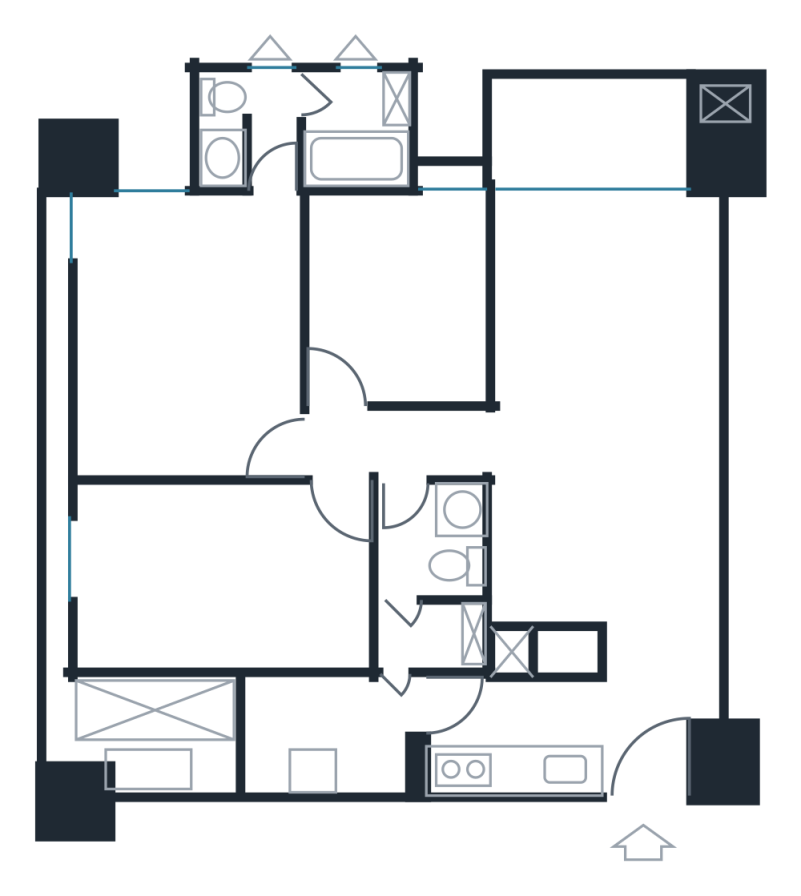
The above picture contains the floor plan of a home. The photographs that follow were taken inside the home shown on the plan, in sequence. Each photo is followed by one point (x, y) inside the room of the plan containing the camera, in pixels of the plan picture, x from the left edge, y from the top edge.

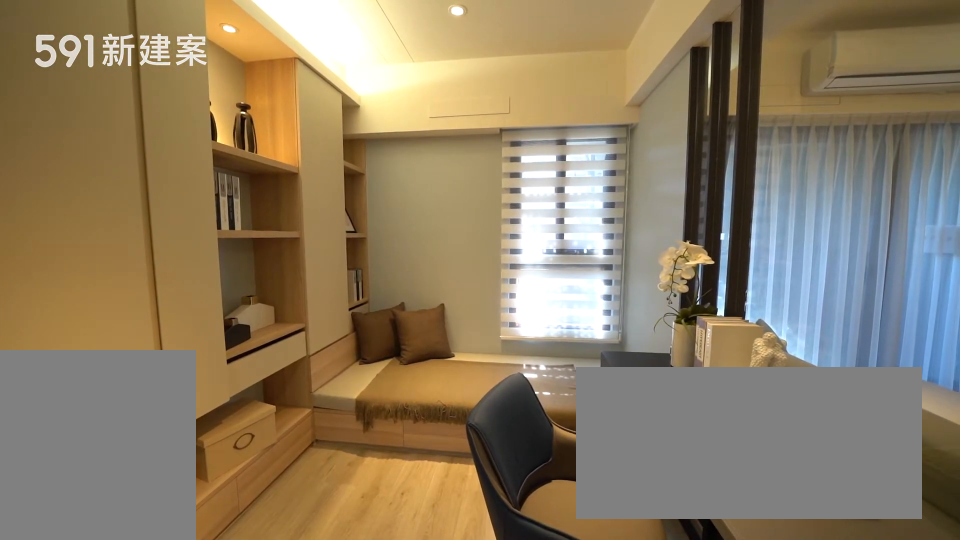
(393, 292)
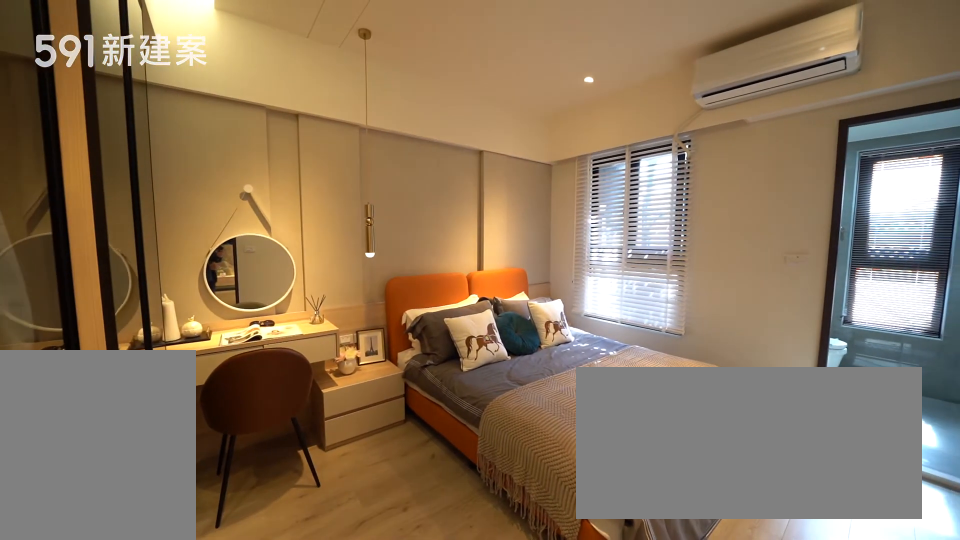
(184, 326)
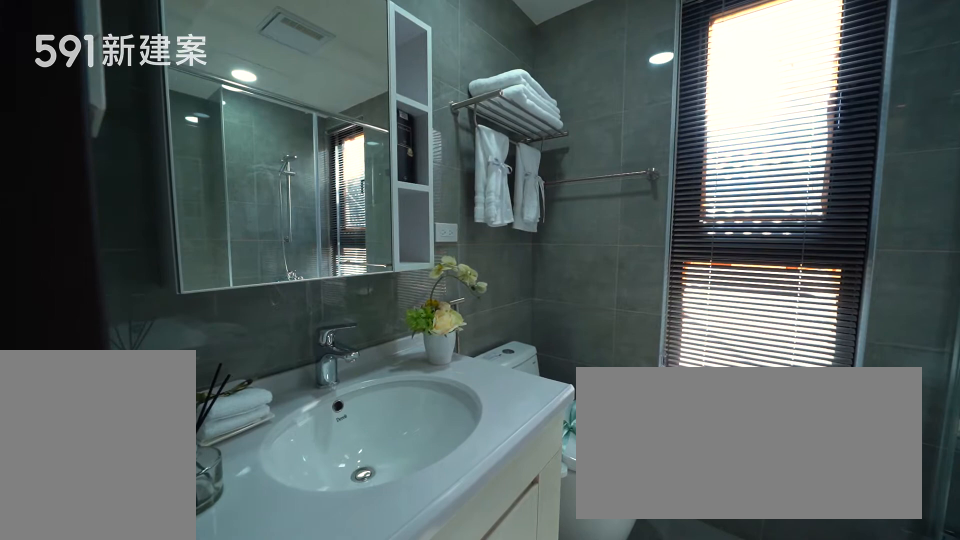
(303, 125)
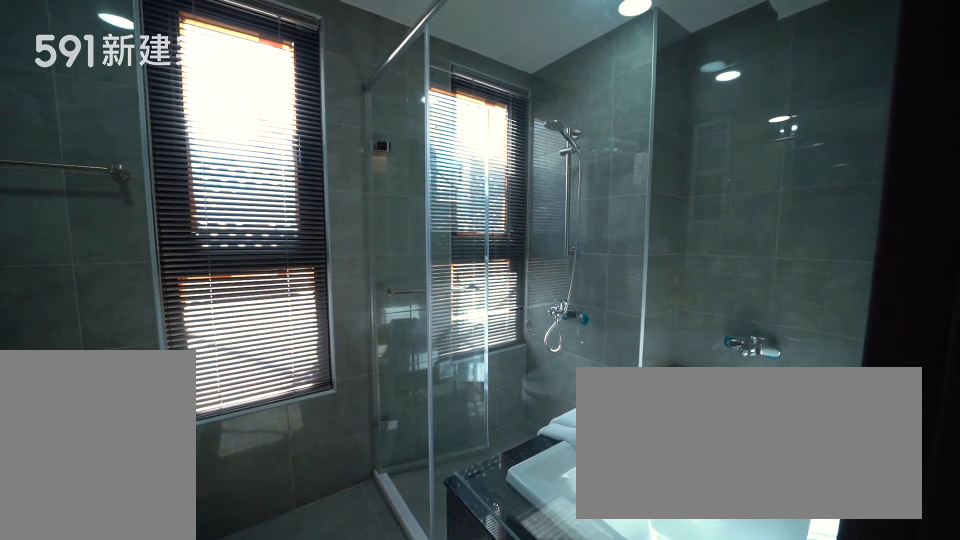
(303, 125)
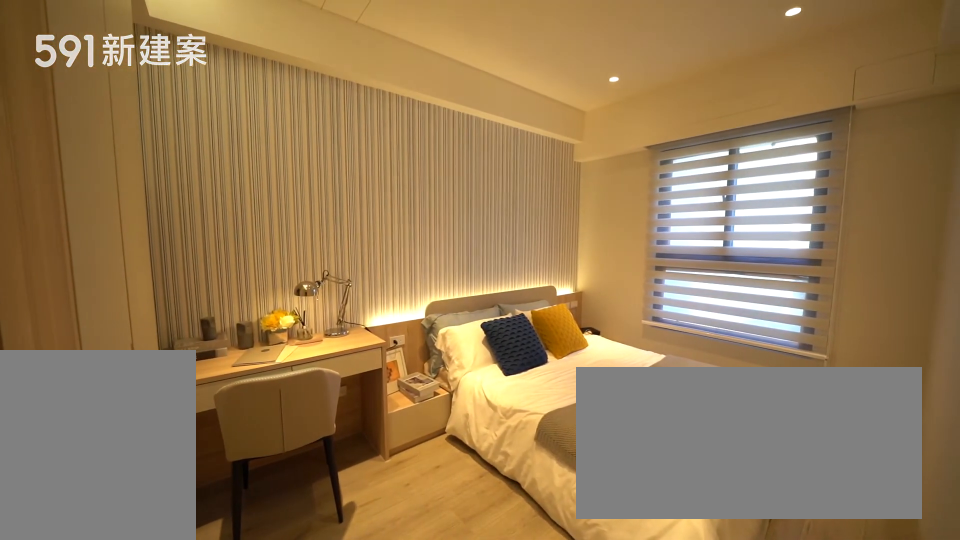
(222, 572)
